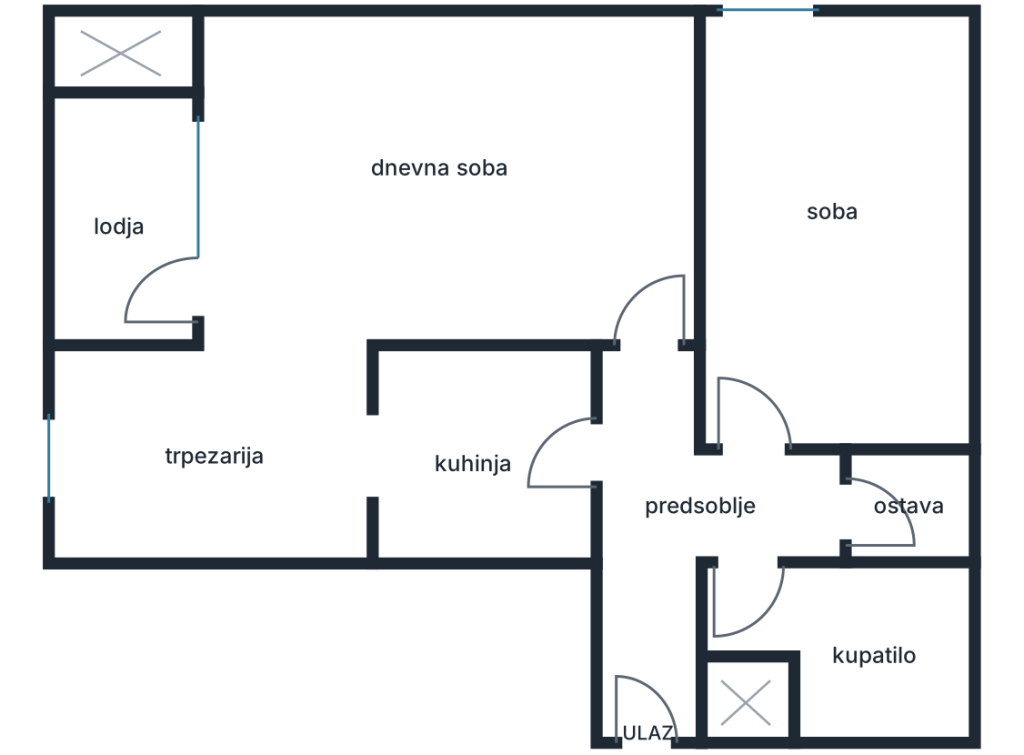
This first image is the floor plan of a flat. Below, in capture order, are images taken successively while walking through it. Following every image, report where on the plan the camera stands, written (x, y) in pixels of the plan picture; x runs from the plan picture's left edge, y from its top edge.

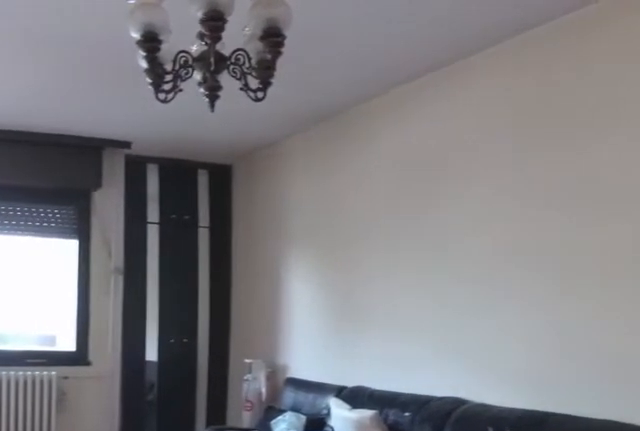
(670, 288)
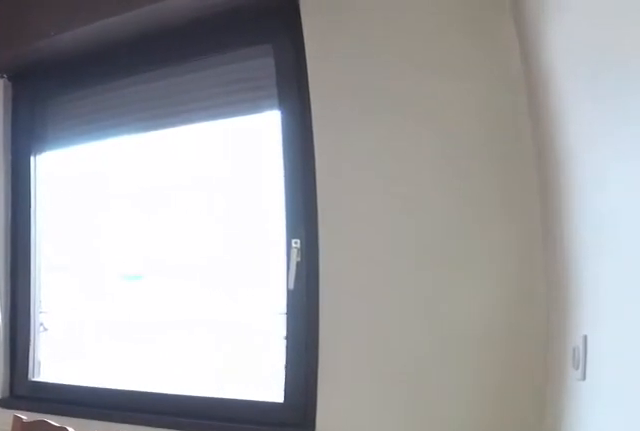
(248, 321)
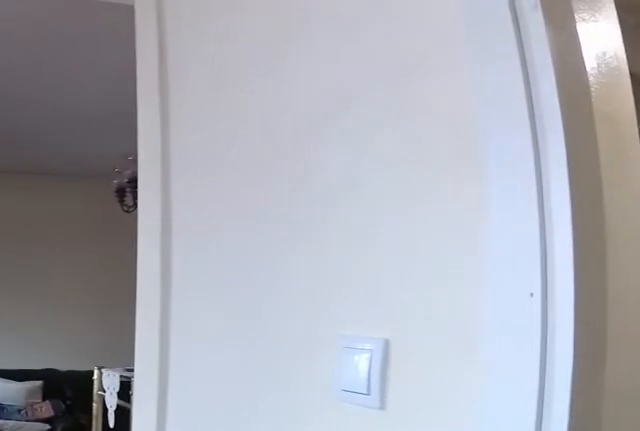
(318, 491)
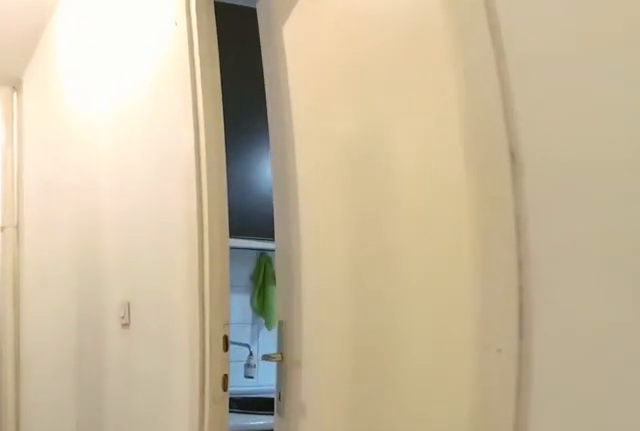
(631, 347)
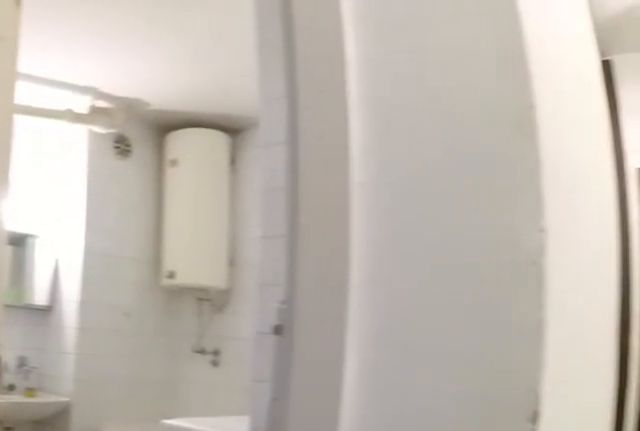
(609, 474)
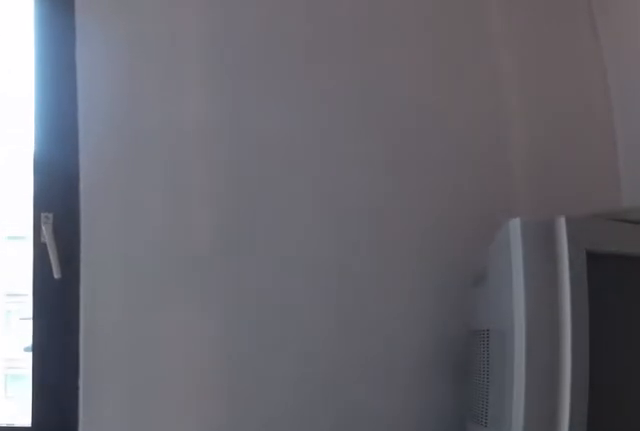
(772, 141)
